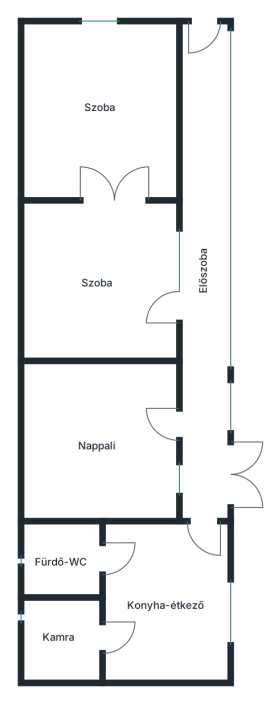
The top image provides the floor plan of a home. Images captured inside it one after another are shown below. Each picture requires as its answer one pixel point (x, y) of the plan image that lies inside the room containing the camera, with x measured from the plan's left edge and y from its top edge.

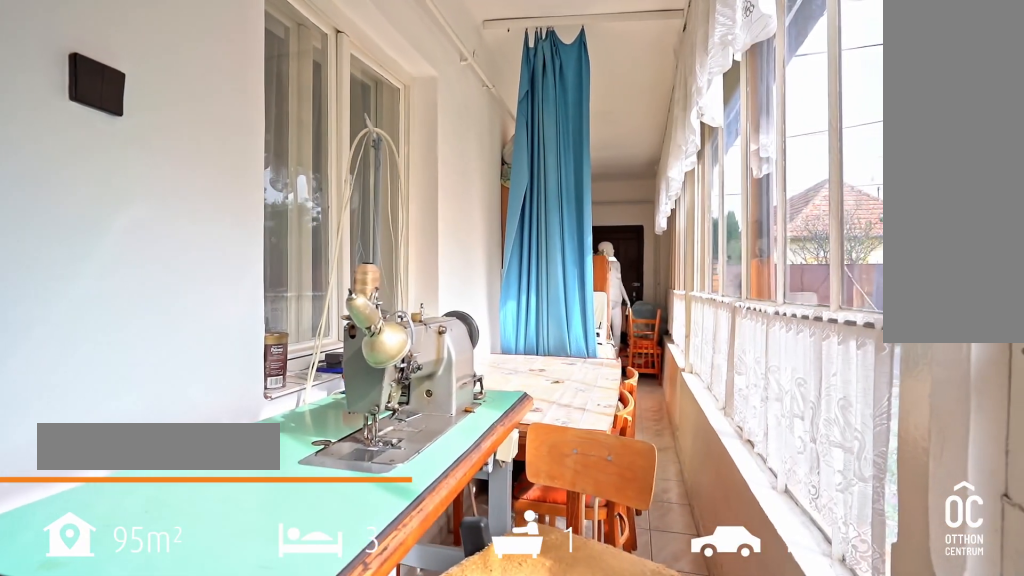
(203, 294)
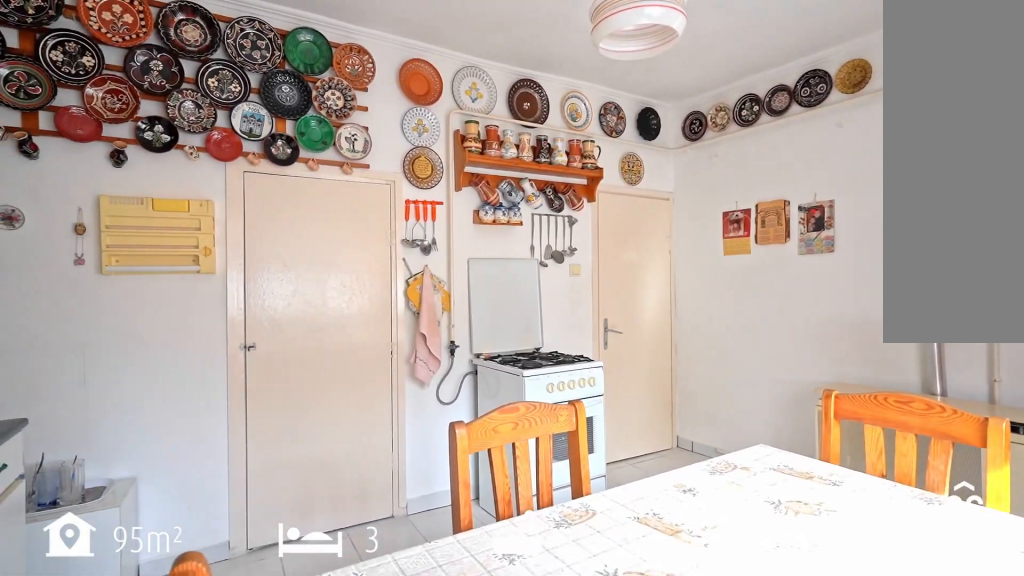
(159, 600)
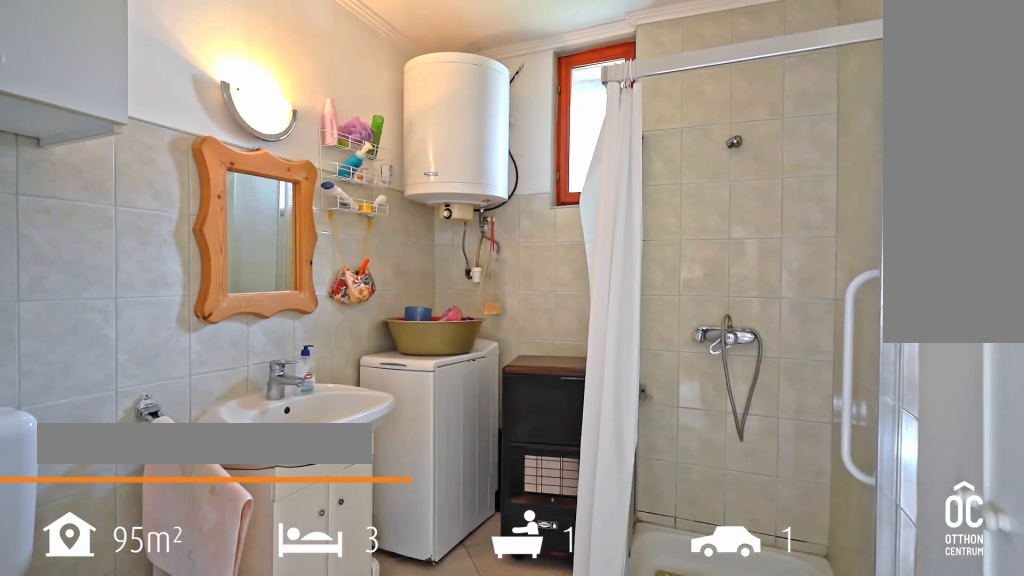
(59, 562)
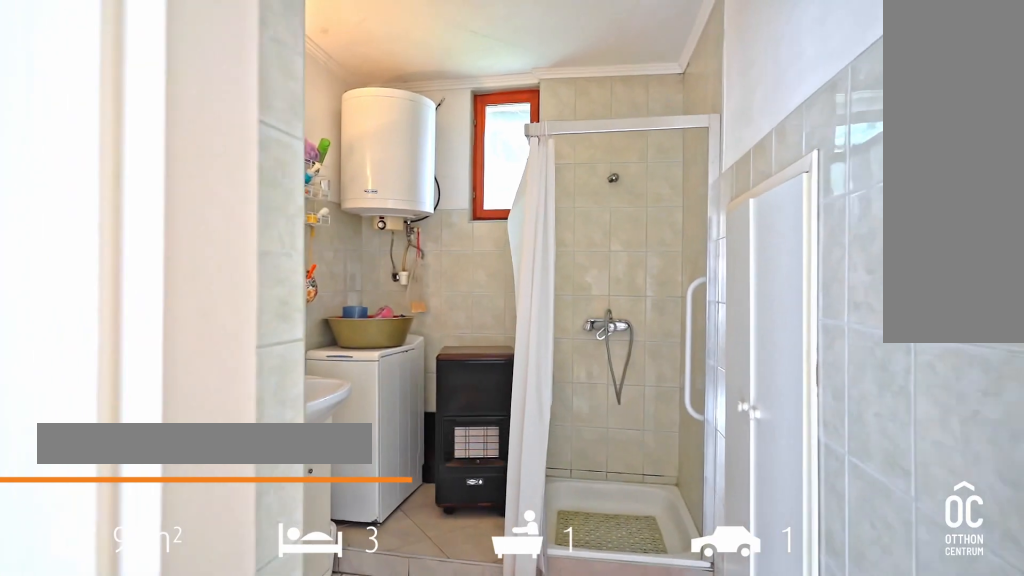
(60, 562)
